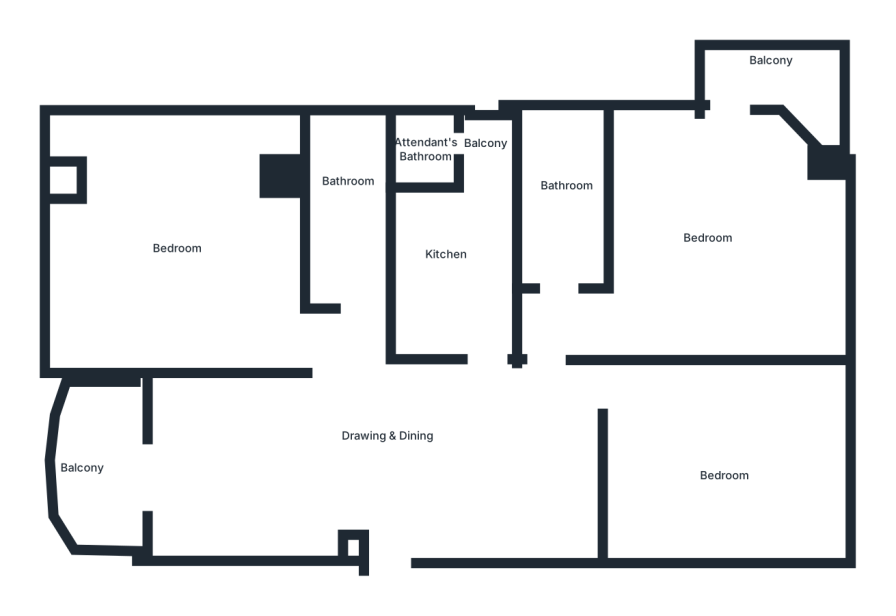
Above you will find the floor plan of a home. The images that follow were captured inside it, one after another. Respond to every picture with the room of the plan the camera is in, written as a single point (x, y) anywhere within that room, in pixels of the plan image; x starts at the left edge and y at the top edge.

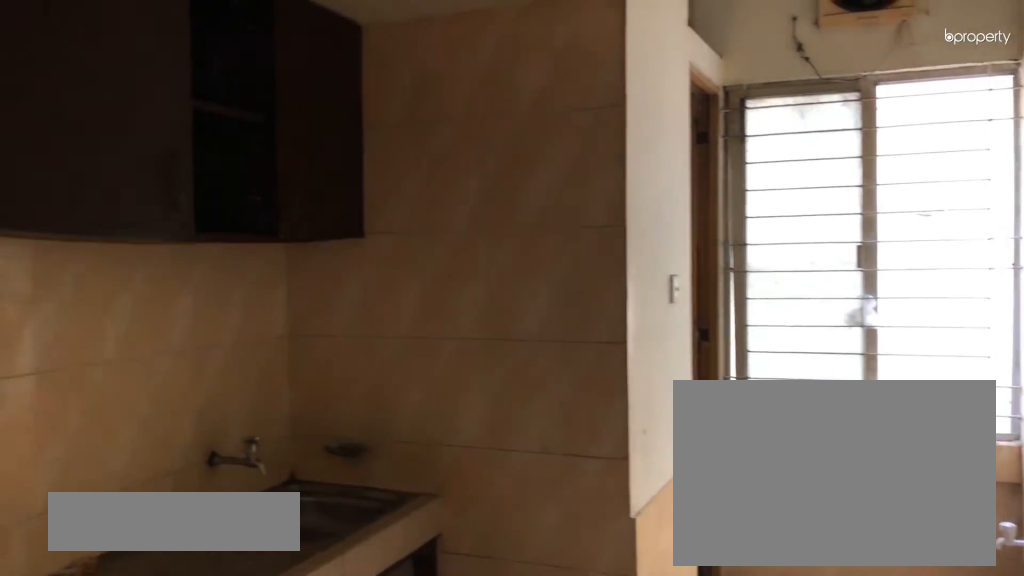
(457, 270)
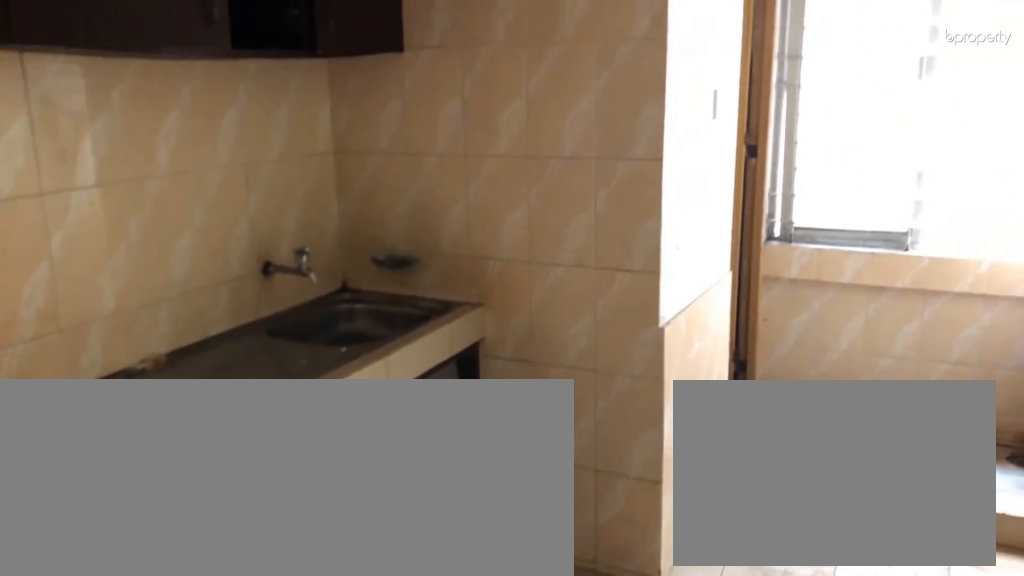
(457, 270)
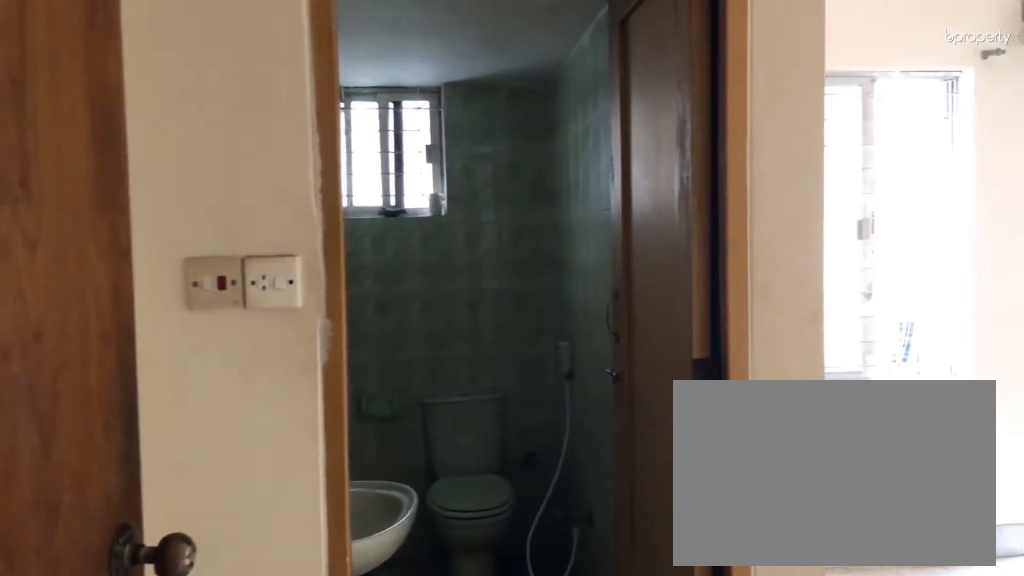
(571, 327)
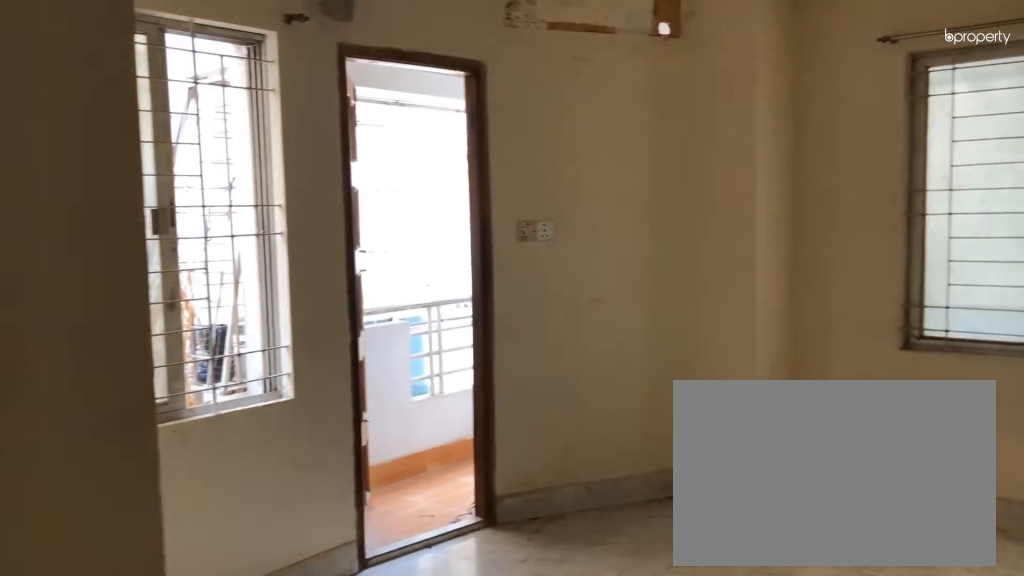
(714, 248)
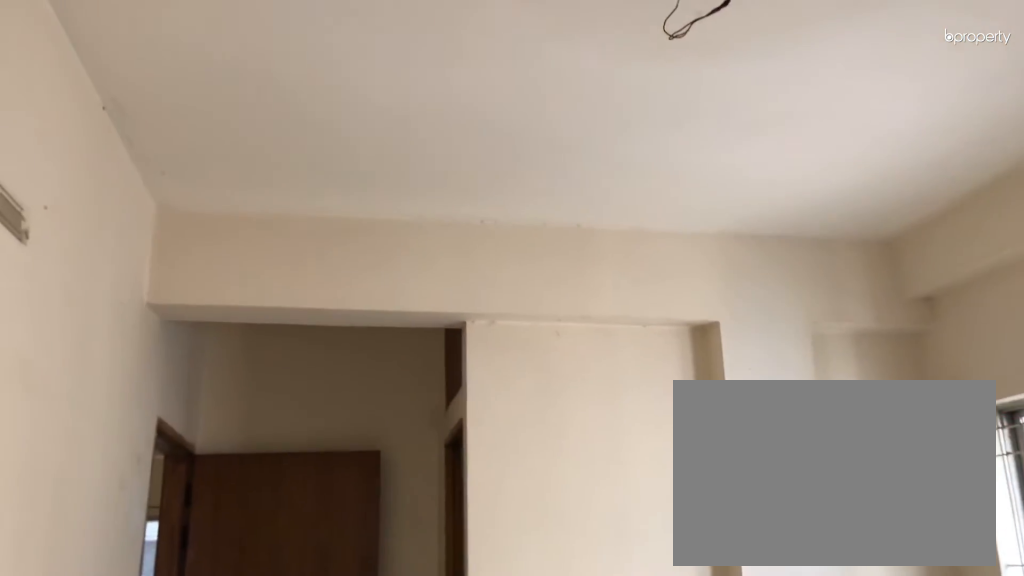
(714, 248)
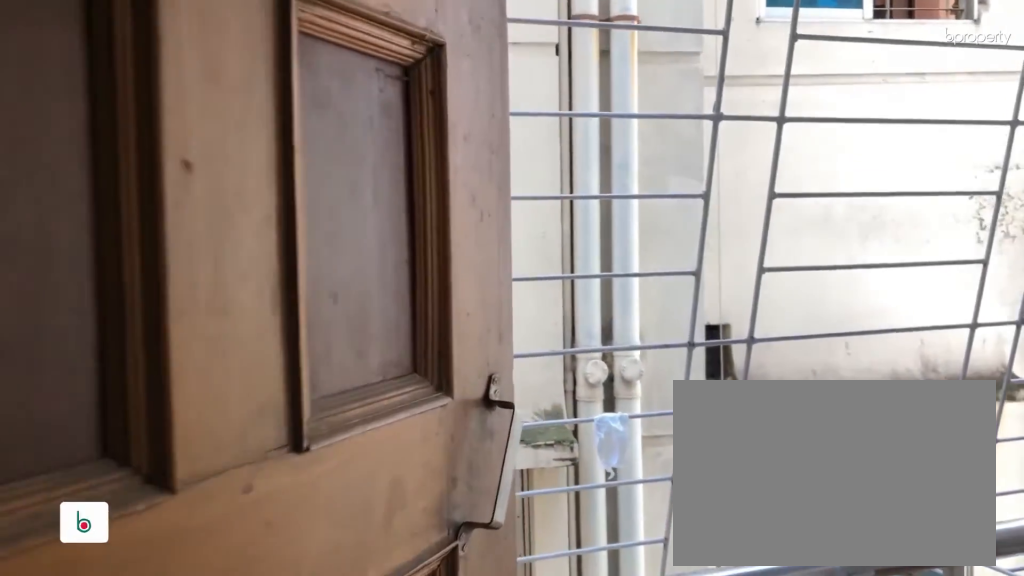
(741, 87)
